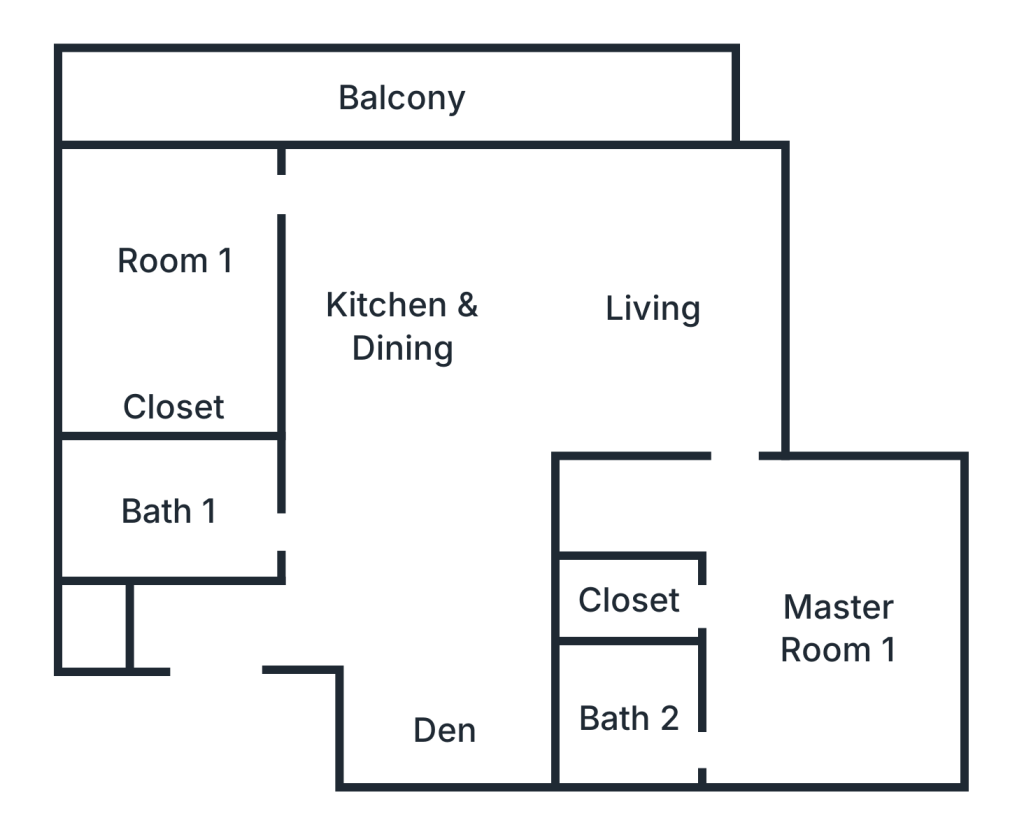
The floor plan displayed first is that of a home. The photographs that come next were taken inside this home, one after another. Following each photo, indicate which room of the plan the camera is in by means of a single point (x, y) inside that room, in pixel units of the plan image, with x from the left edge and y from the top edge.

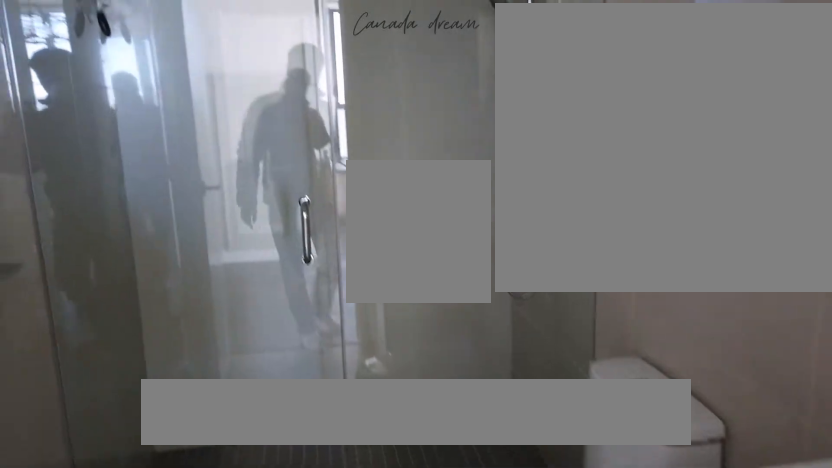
(165, 510)
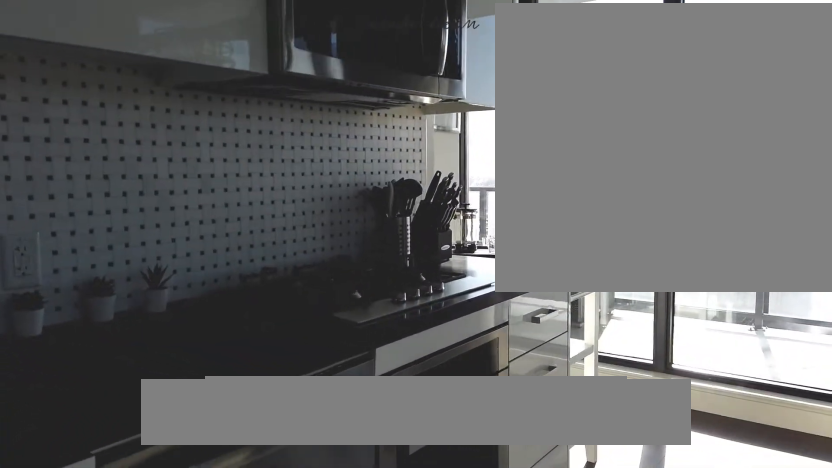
(378, 351)
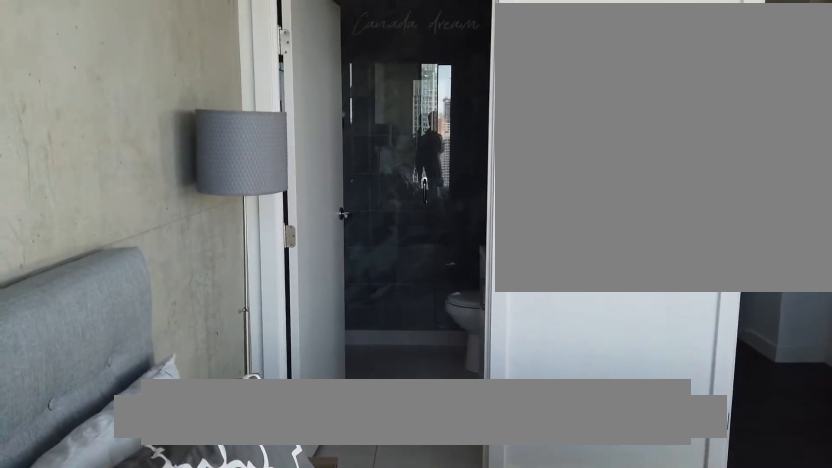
(838, 622)
